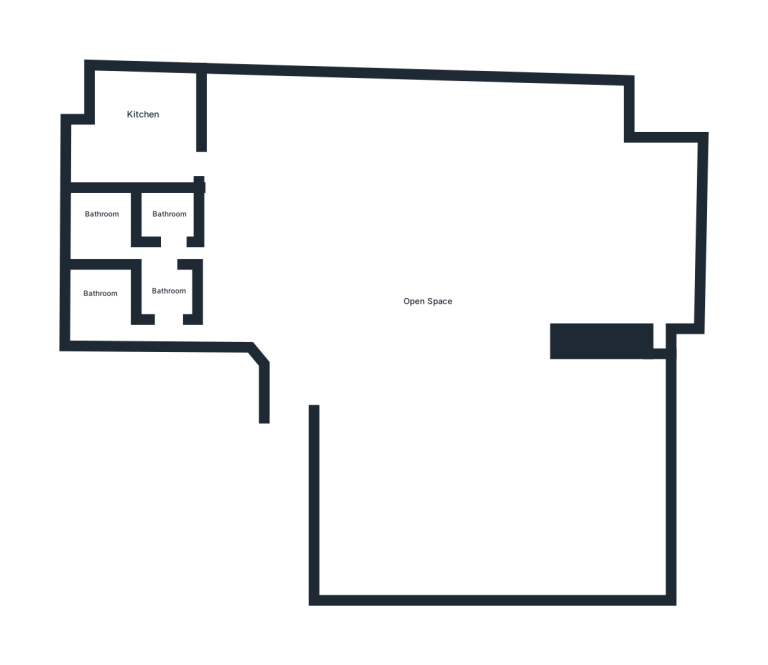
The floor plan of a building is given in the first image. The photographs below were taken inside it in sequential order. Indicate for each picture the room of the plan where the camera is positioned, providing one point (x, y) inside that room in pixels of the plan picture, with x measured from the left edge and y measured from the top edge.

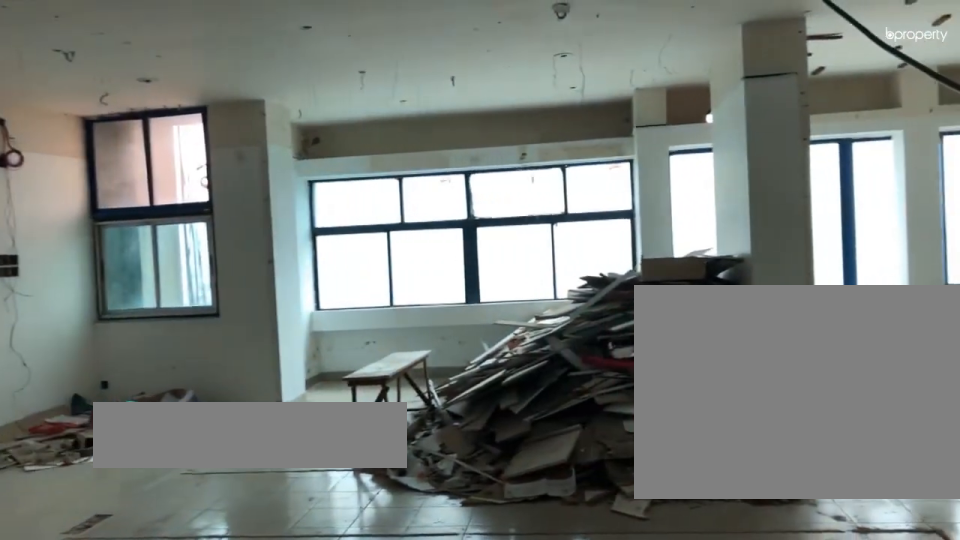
(407, 272)
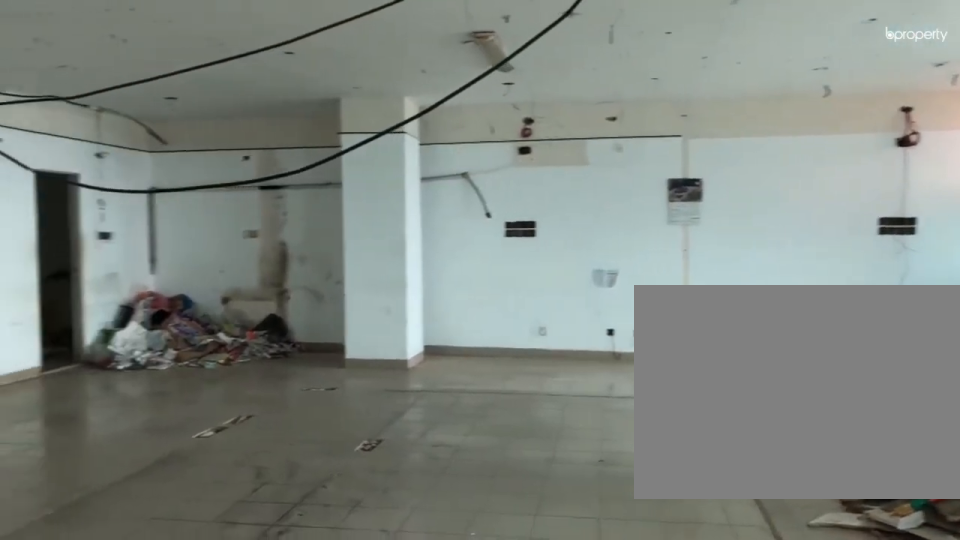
(406, 274)
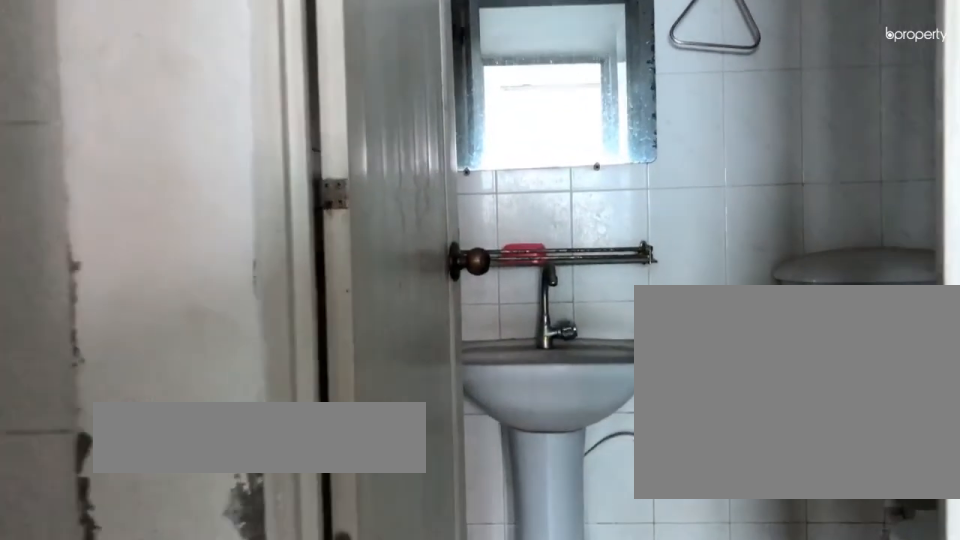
(173, 251)
